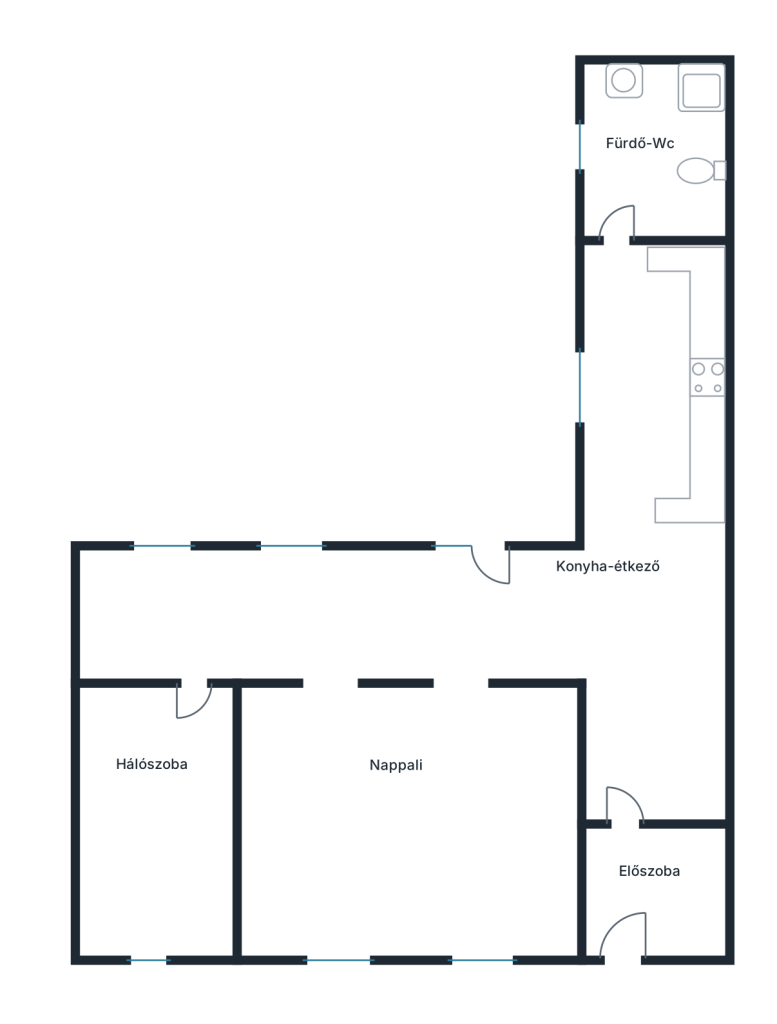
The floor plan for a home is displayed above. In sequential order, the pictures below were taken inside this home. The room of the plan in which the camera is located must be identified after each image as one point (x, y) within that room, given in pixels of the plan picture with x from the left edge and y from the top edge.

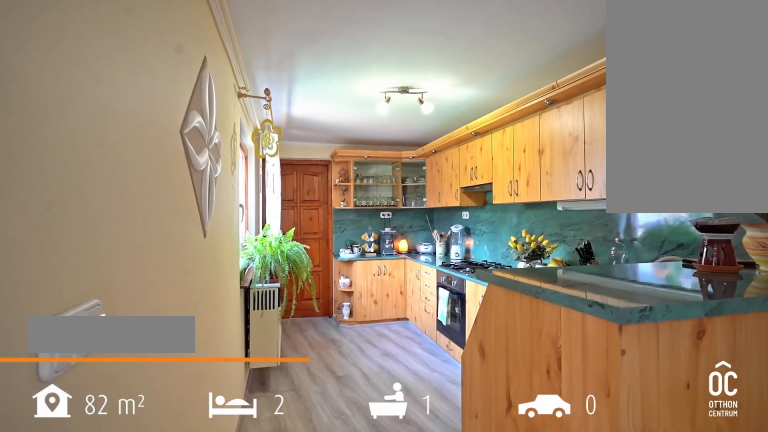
(649, 416)
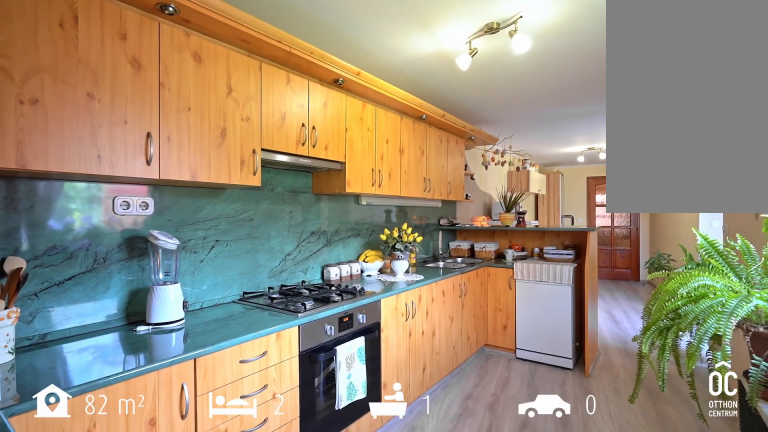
(649, 416)
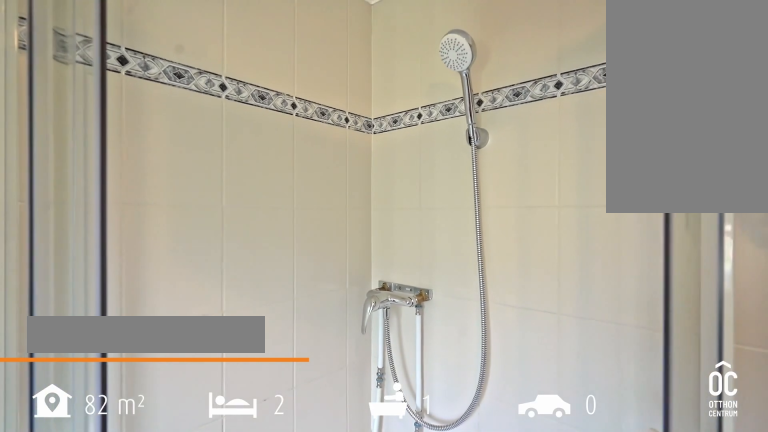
(656, 153)
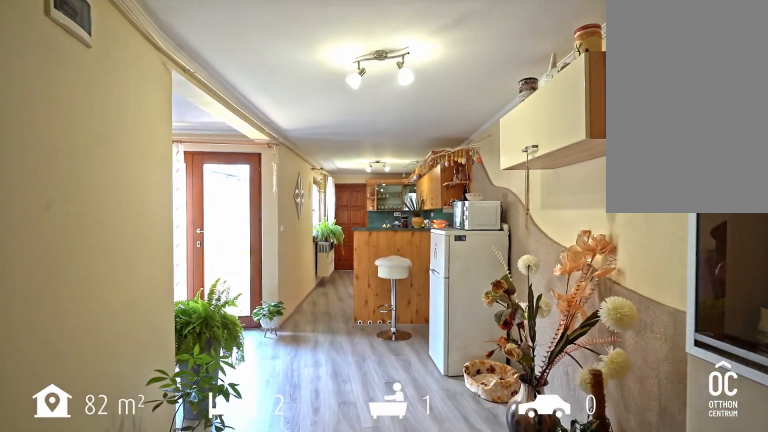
(652, 715)
